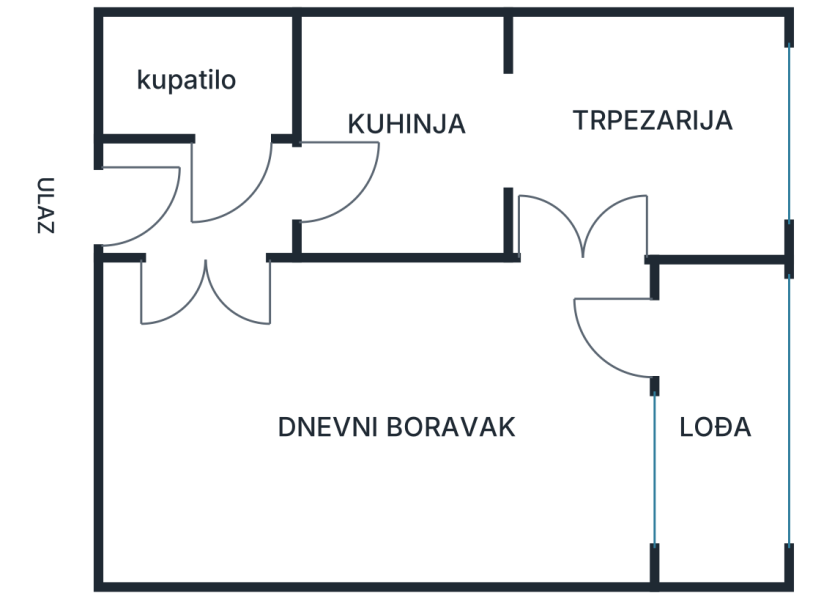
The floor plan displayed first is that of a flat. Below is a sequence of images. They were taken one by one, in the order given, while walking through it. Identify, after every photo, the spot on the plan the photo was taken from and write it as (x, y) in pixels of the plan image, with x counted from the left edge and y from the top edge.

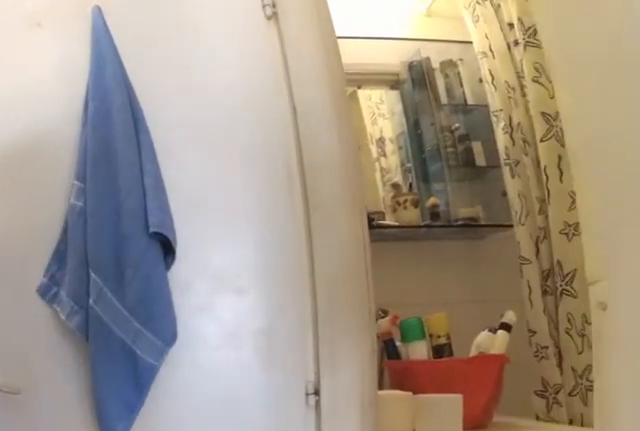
(295, 175)
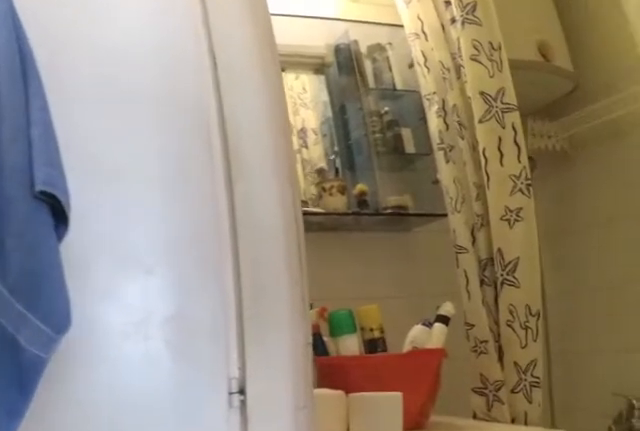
(270, 177)
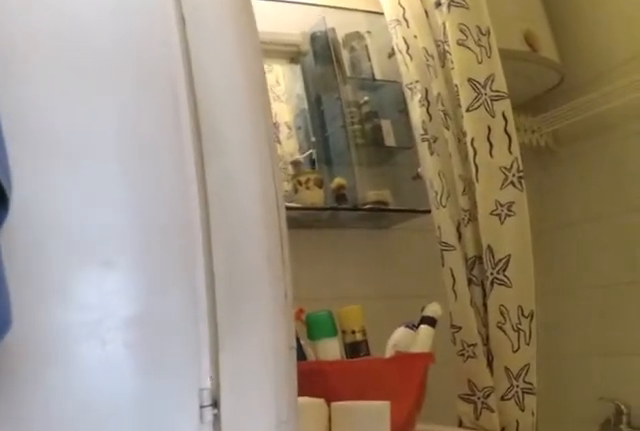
(260, 177)
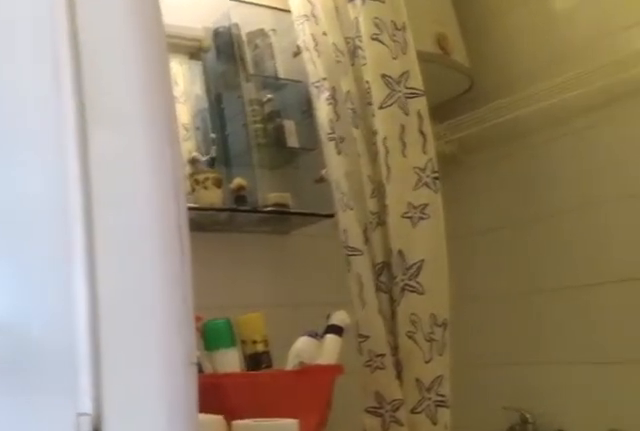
(250, 173)
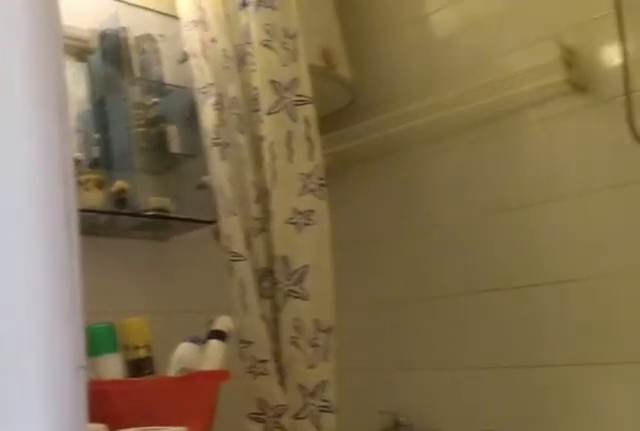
(246, 170)
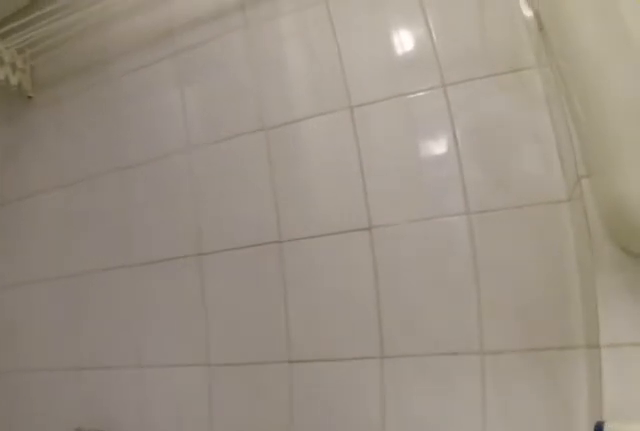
(206, 113)
